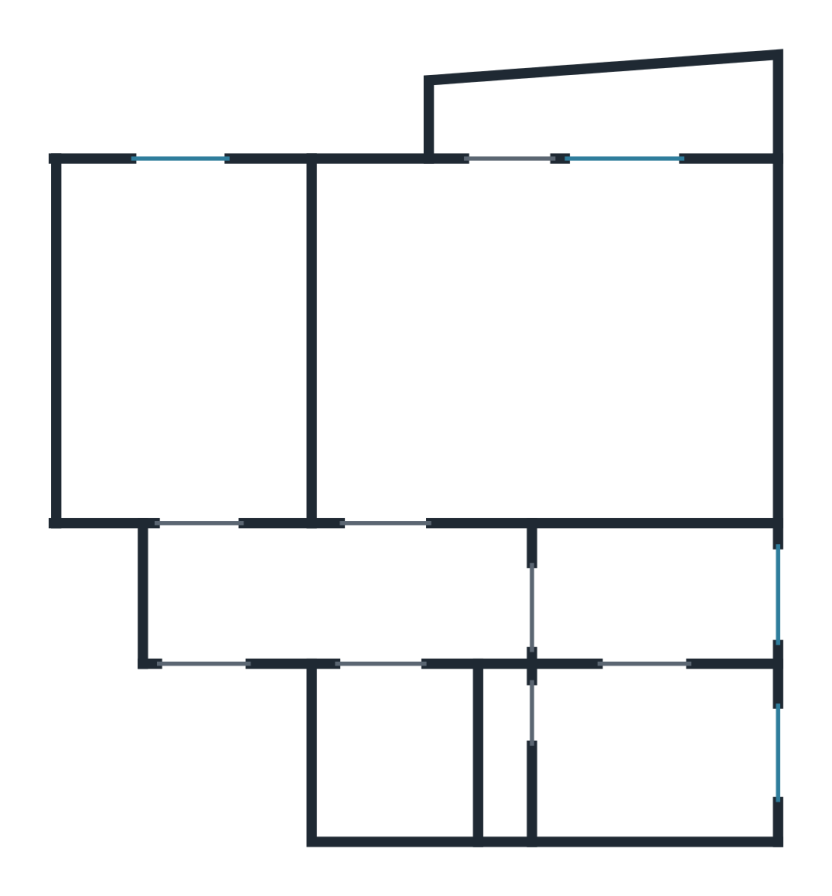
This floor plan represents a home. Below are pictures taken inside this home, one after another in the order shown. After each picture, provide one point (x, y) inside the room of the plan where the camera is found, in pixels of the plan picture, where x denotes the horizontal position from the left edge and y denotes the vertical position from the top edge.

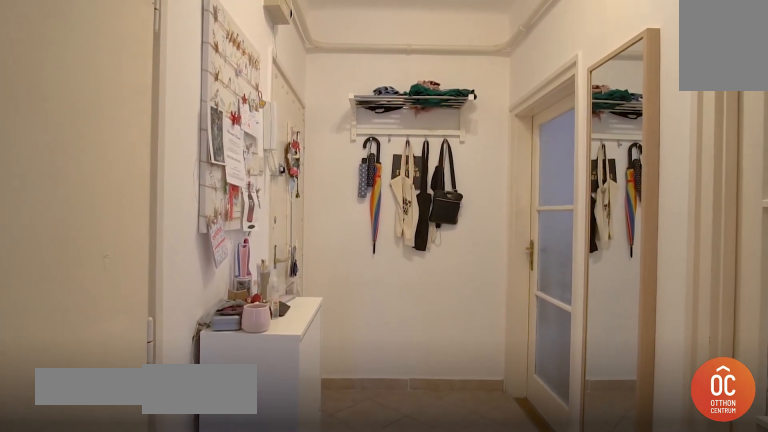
(415, 595)
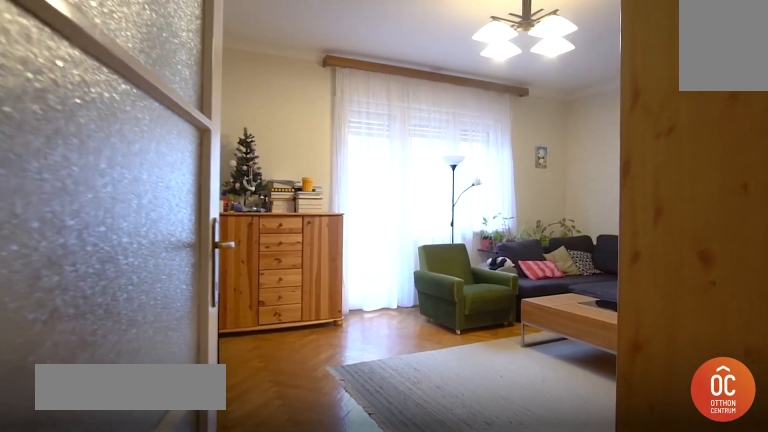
(531, 351)
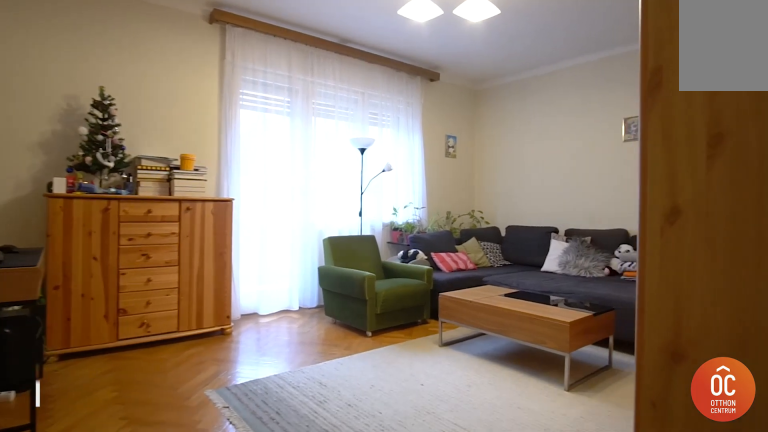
(532, 352)
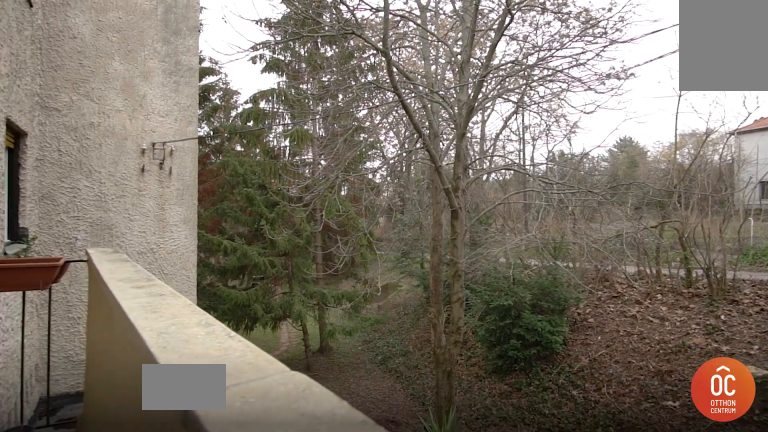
(622, 113)
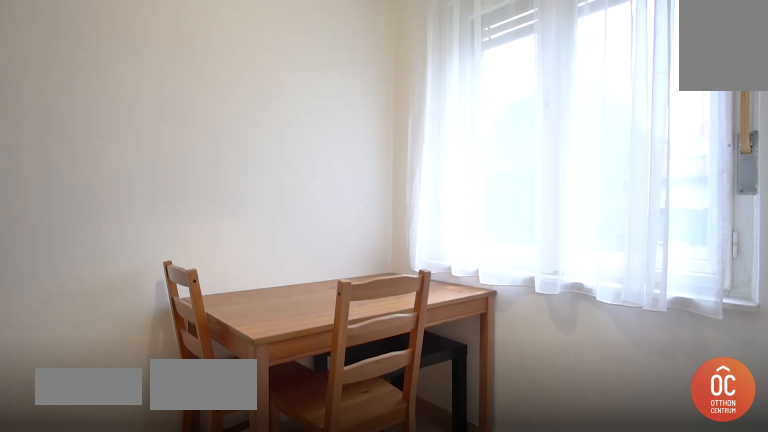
(612, 595)
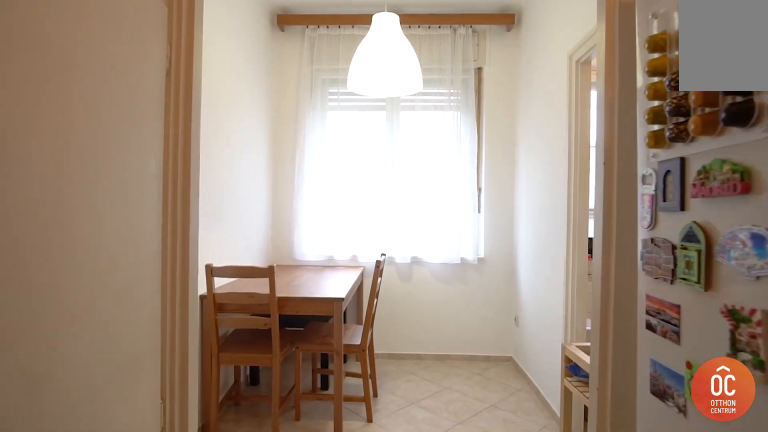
(613, 595)
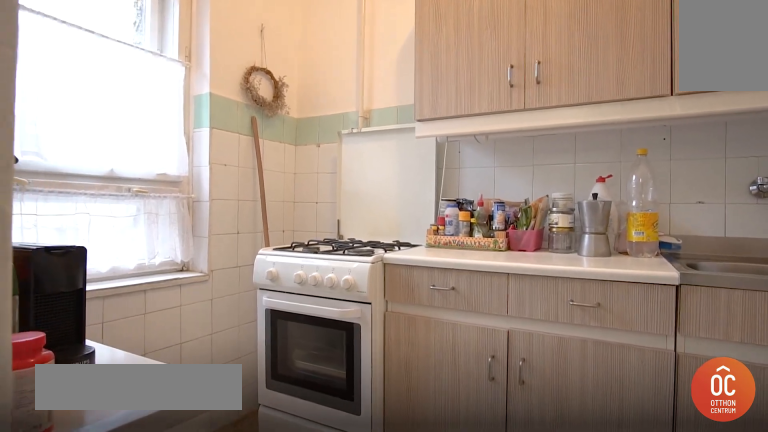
(669, 744)
